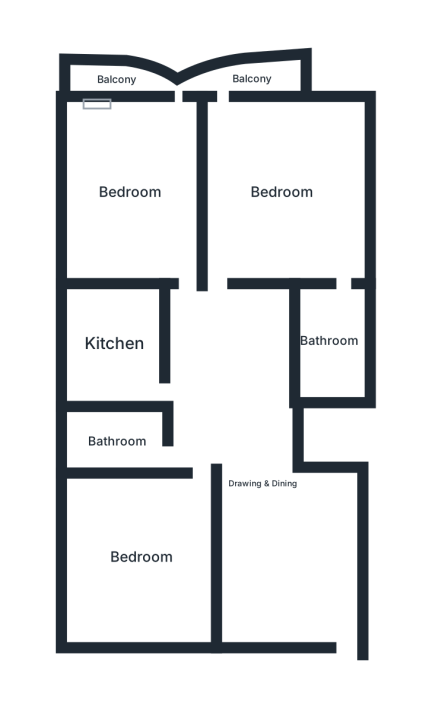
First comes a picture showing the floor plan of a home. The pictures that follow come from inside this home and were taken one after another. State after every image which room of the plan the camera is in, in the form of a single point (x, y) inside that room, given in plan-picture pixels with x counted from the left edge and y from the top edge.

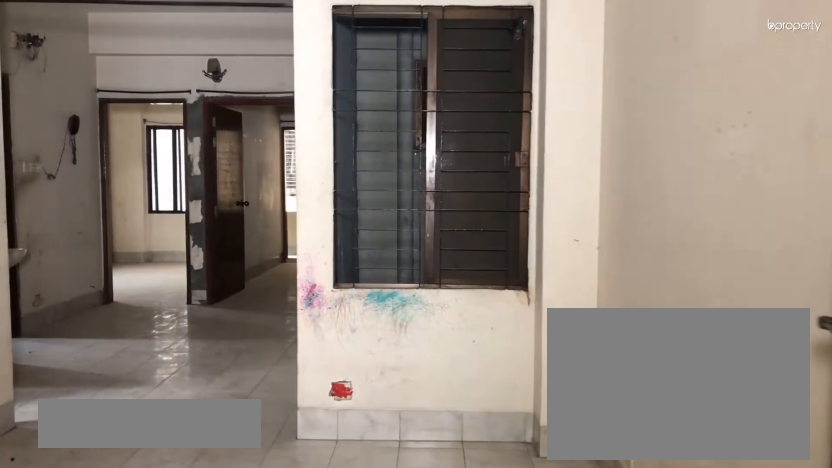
(264, 484)
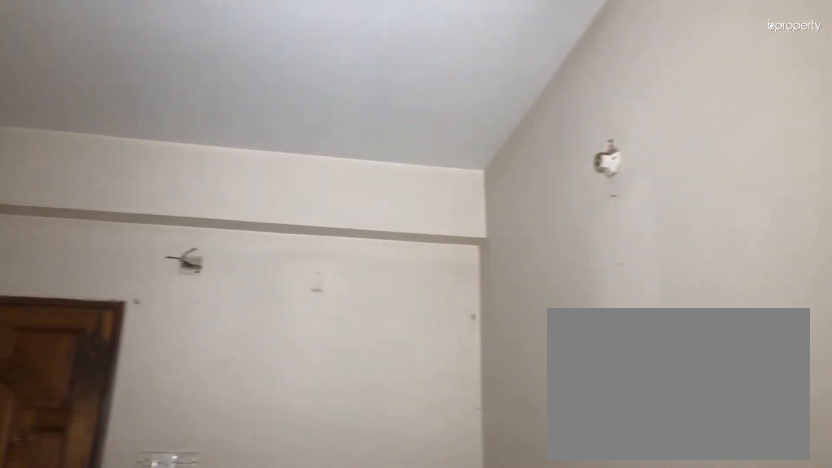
(265, 483)
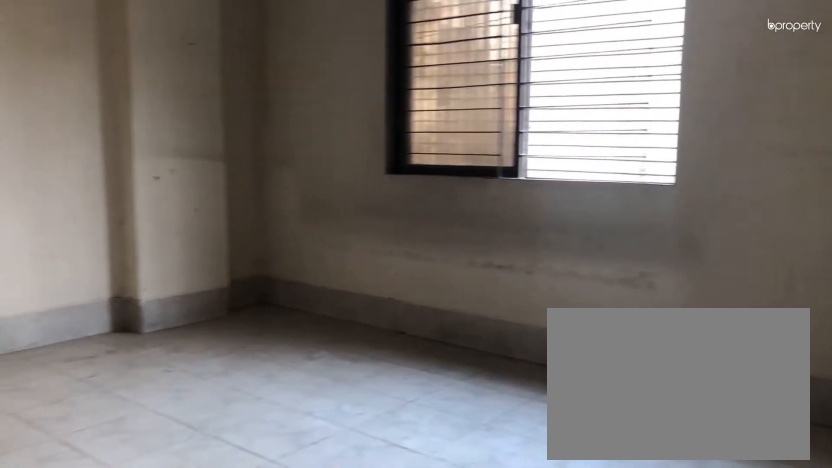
(141, 557)
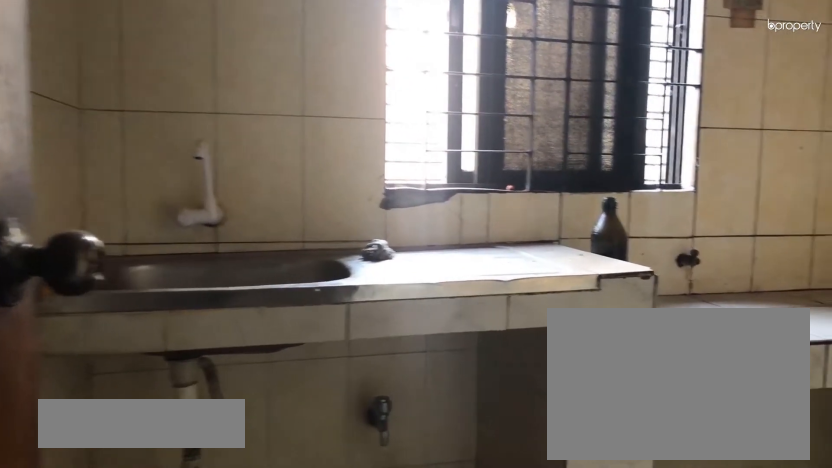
(114, 342)
